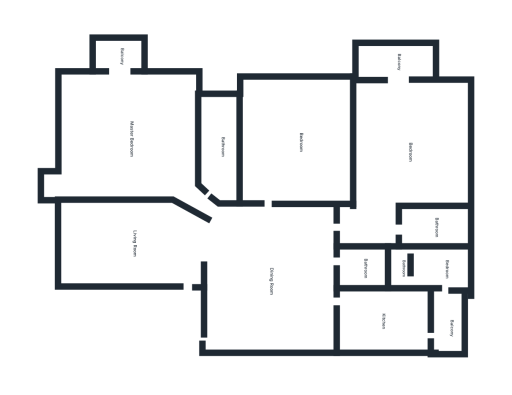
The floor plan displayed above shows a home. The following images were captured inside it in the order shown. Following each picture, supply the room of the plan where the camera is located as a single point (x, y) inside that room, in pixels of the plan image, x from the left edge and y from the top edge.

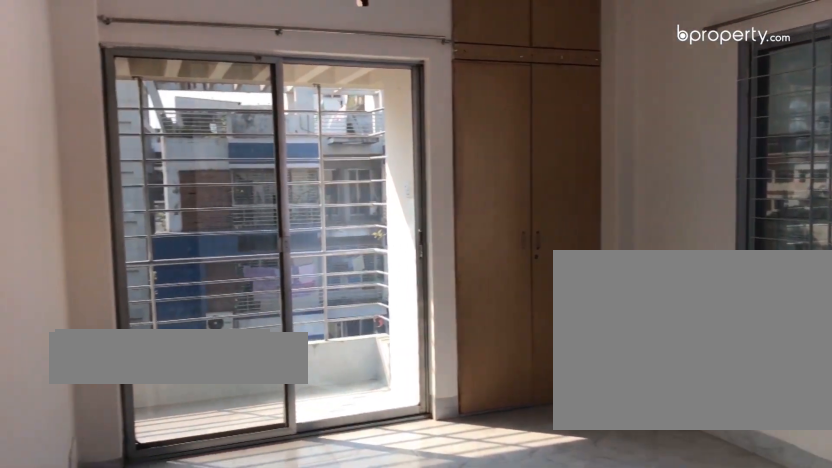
(421, 157)
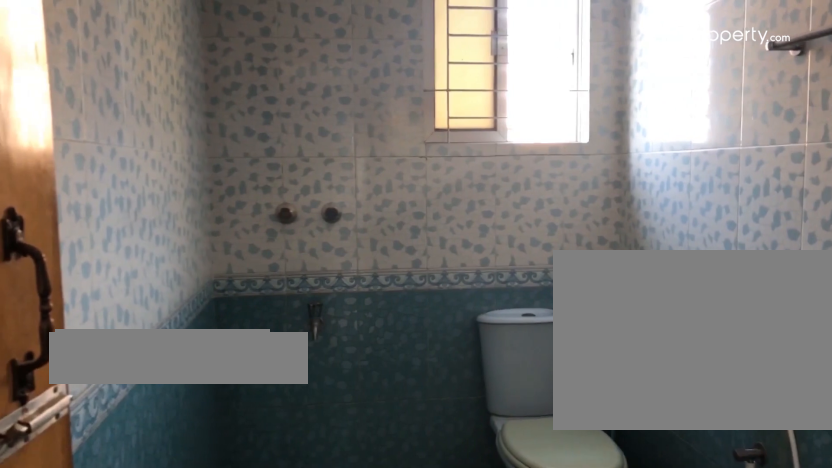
(449, 228)
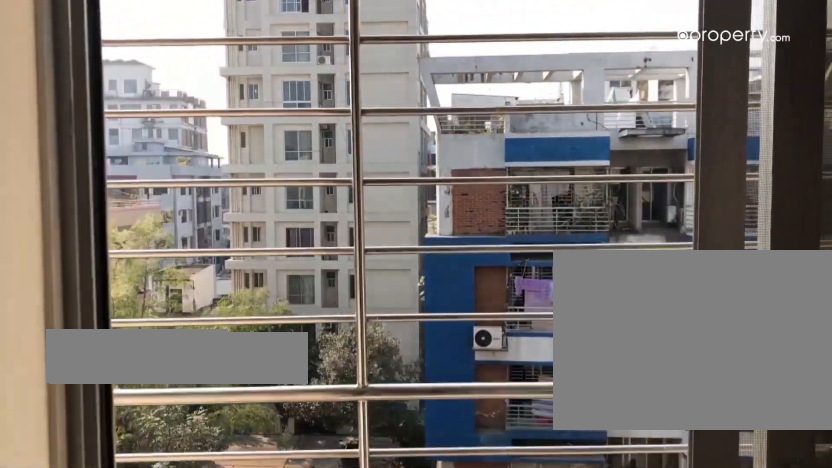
(398, 54)
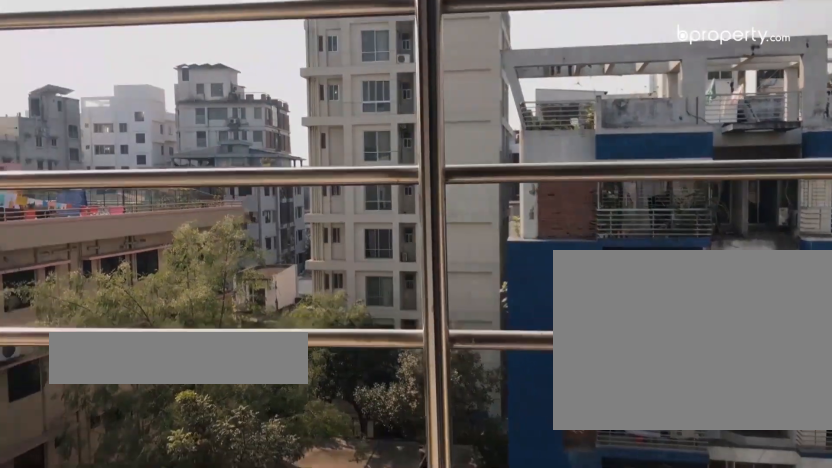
(398, 54)
